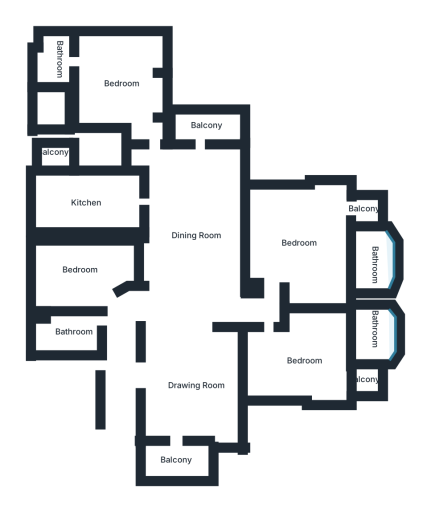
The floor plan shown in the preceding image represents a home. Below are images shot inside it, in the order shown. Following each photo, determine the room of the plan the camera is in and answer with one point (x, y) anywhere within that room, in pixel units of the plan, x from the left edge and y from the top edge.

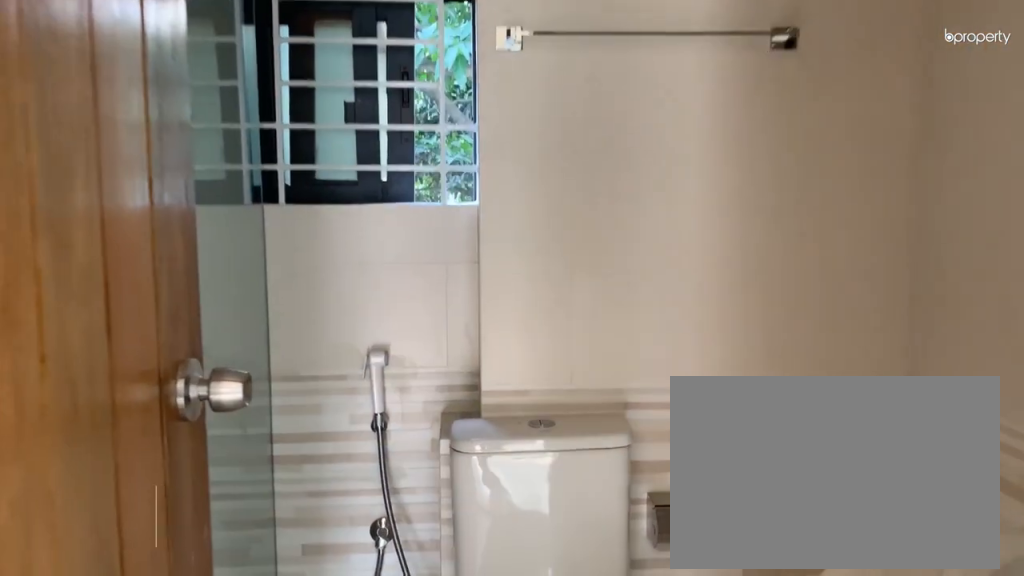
(58, 57)
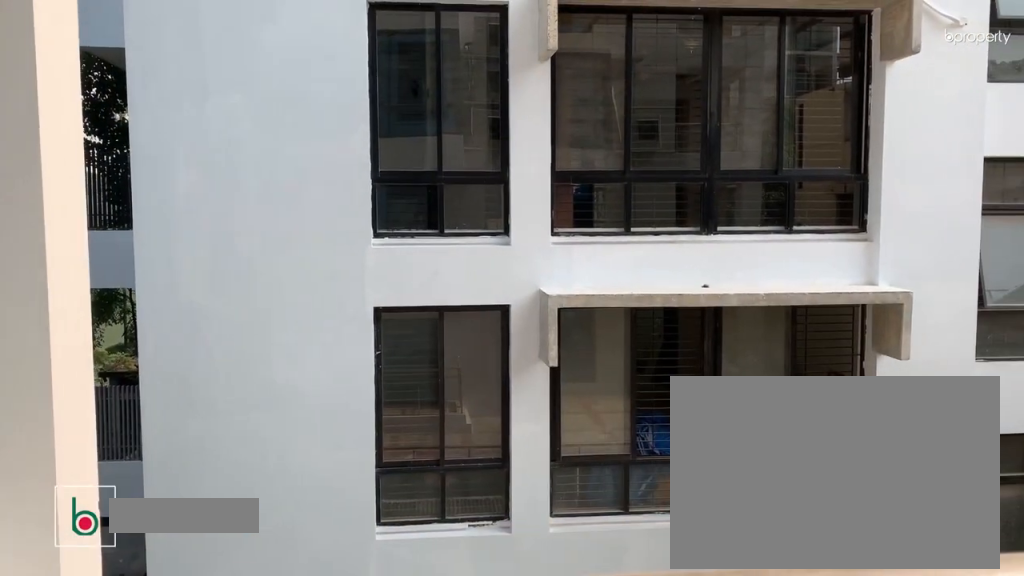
(204, 130)
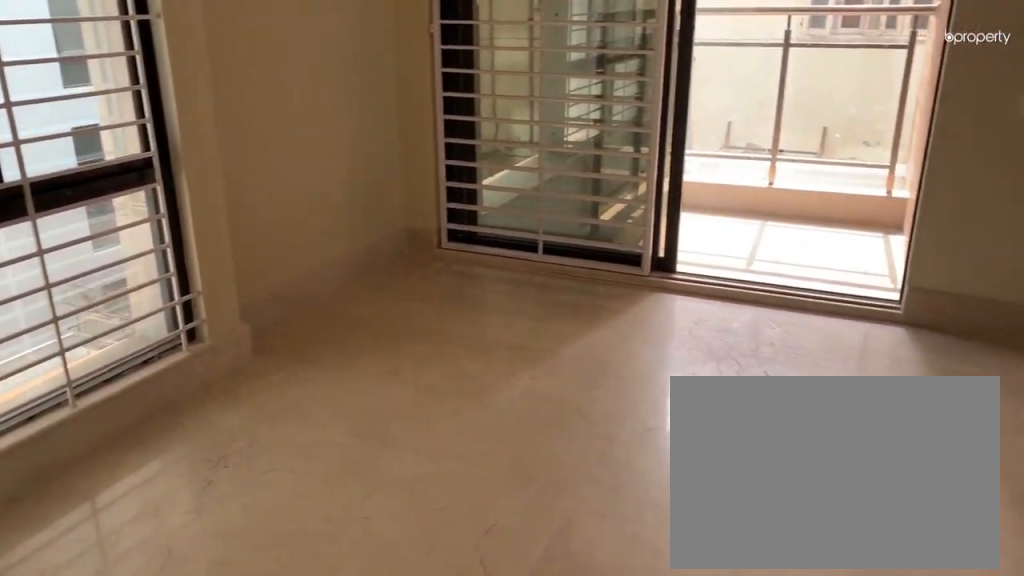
(300, 243)
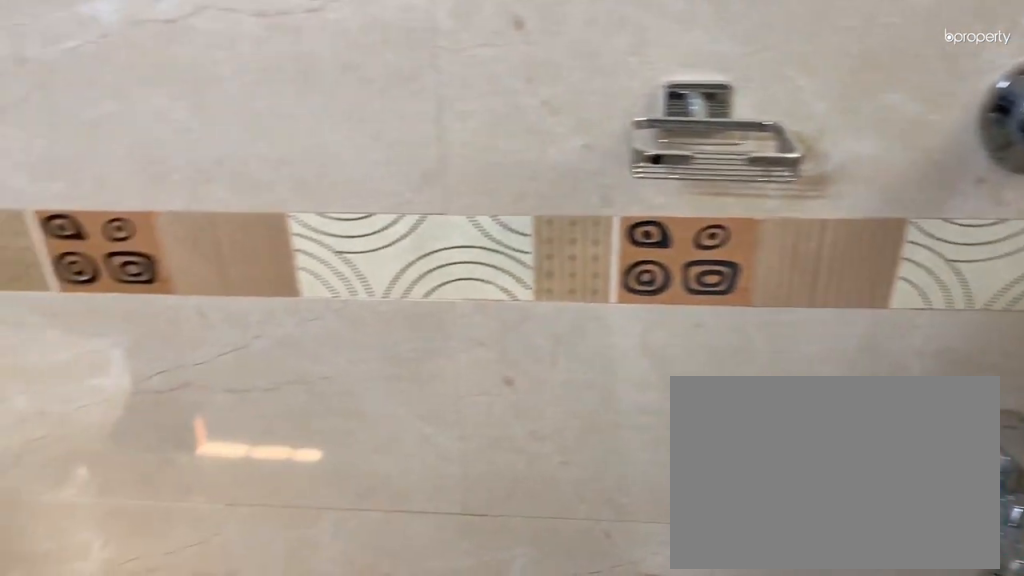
(370, 264)
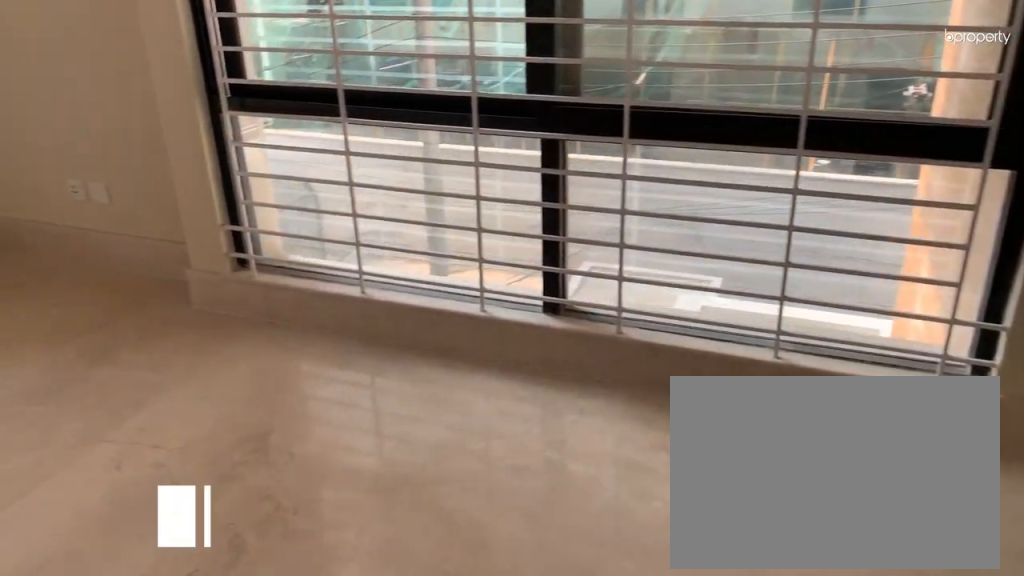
(307, 360)
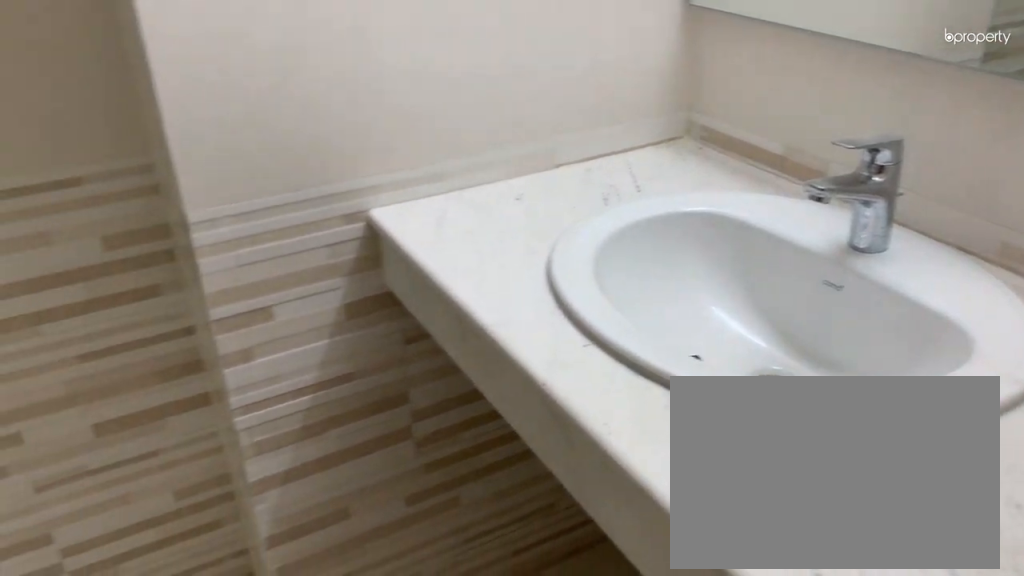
(373, 329)
